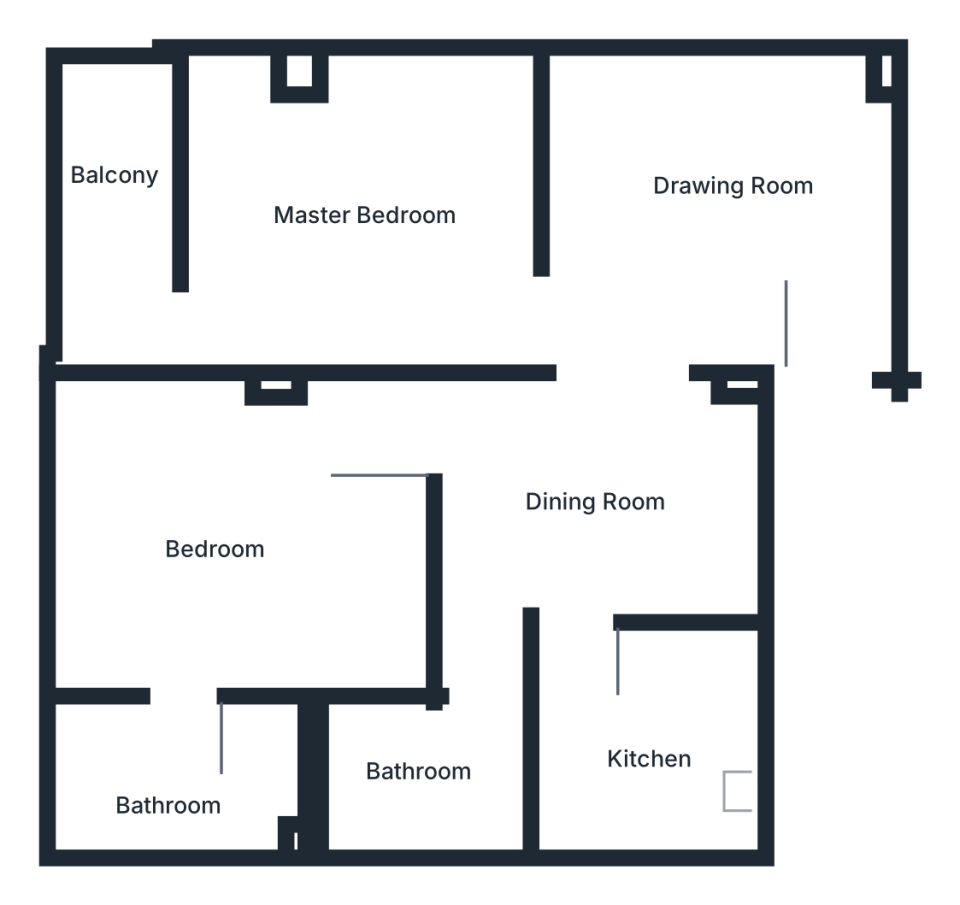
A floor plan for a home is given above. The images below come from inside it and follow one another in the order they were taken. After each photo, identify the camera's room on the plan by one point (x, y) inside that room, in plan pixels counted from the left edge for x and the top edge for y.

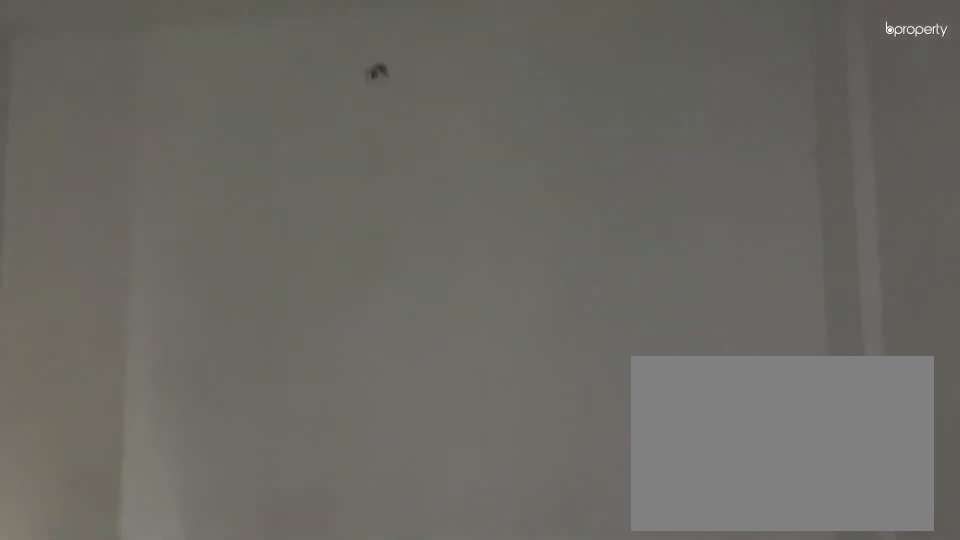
(704, 207)
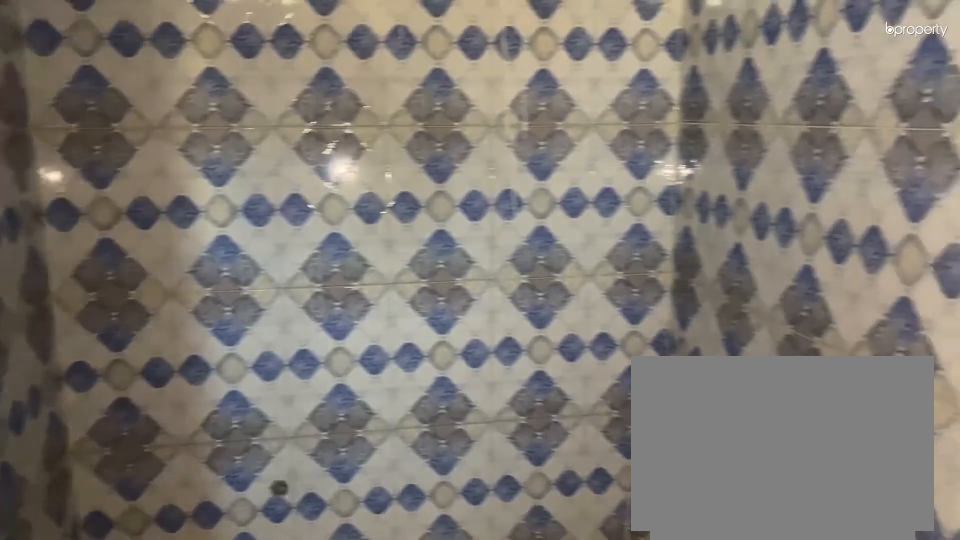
(445, 759)
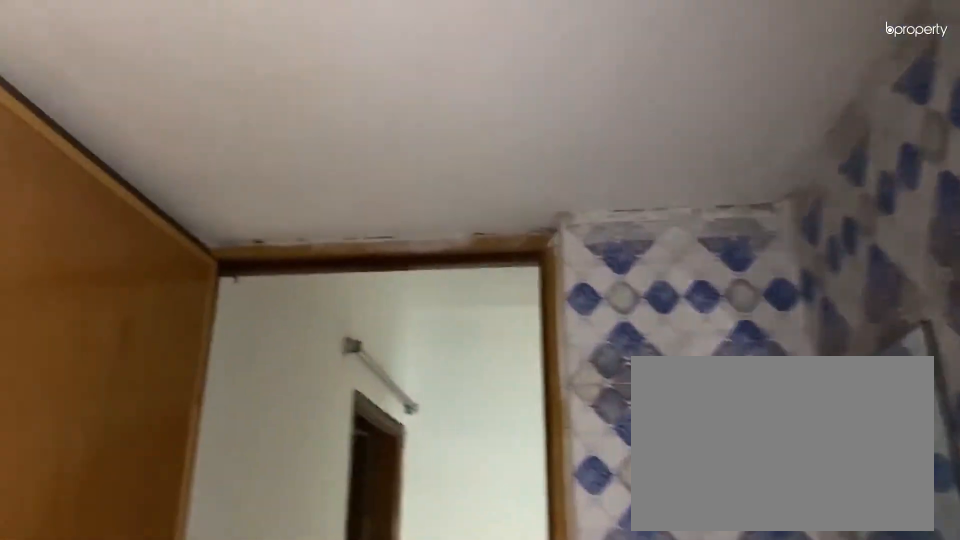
(415, 775)
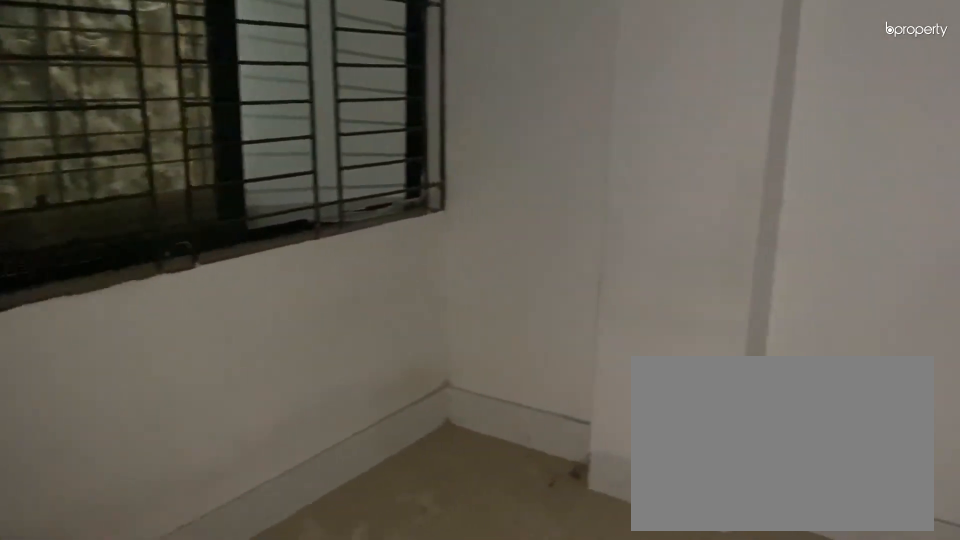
(321, 202)
